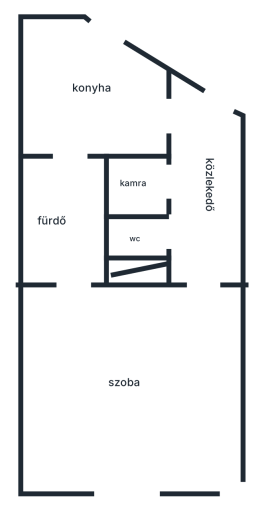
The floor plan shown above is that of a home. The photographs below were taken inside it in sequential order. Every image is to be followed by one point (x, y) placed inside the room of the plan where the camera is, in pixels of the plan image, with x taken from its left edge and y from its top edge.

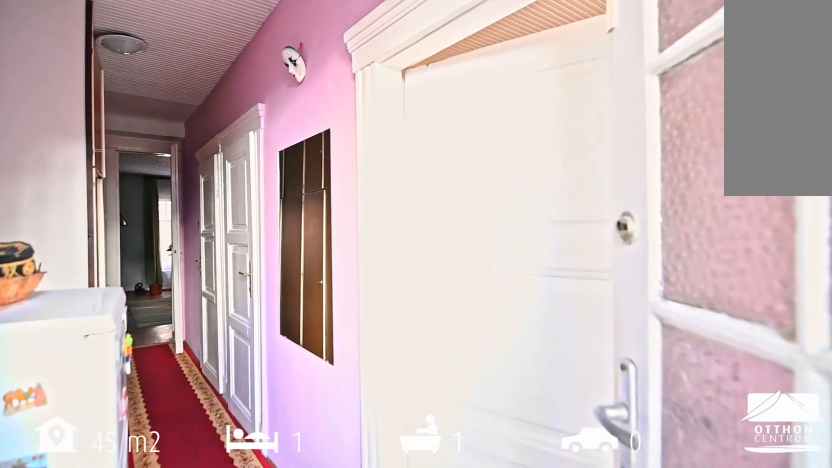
(210, 141)
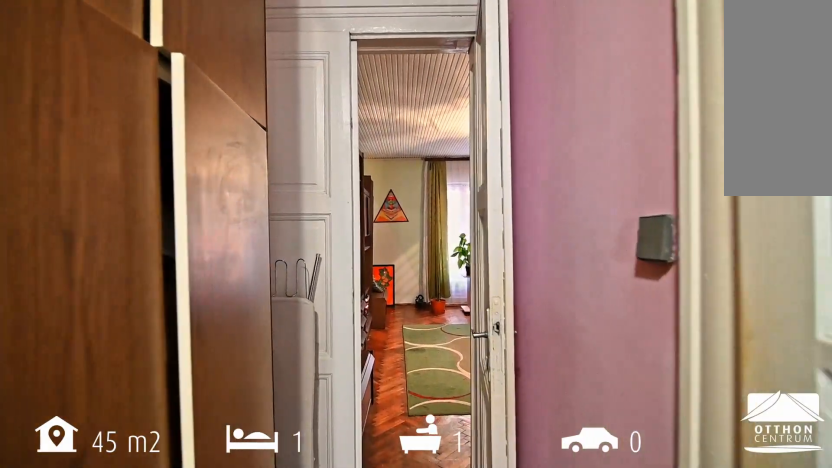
(210, 141)
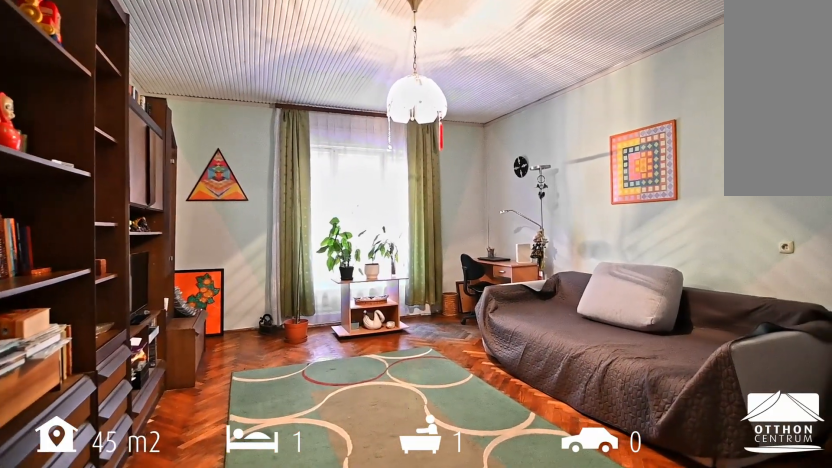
(126, 368)
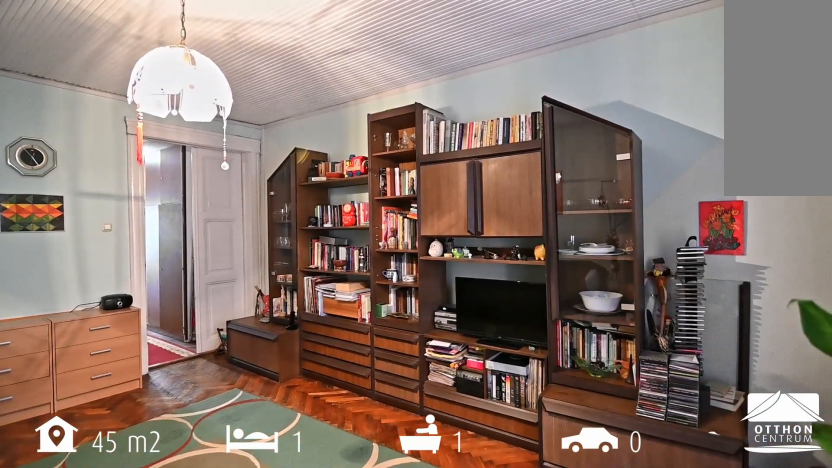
(126, 368)
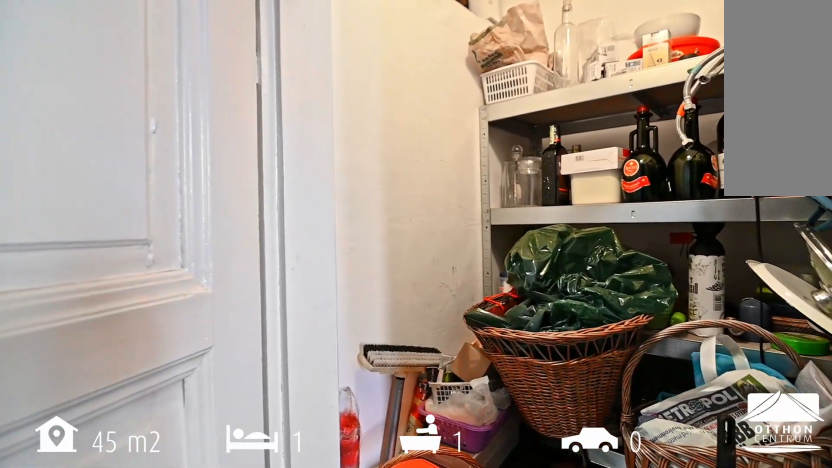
(142, 181)
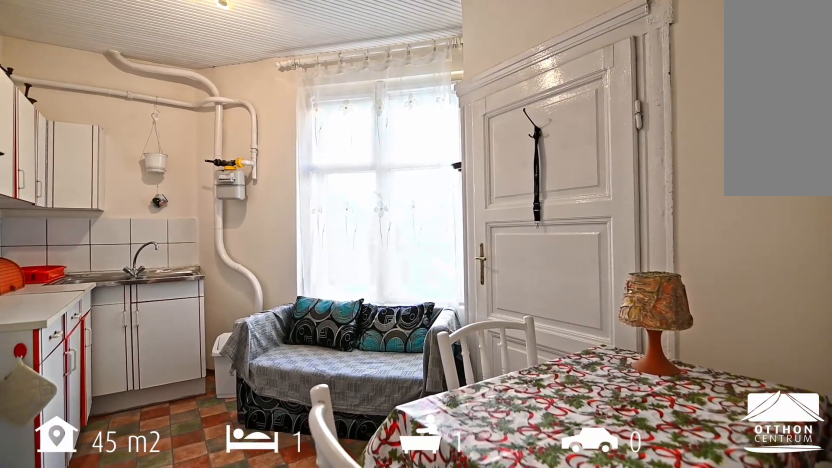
(90, 101)
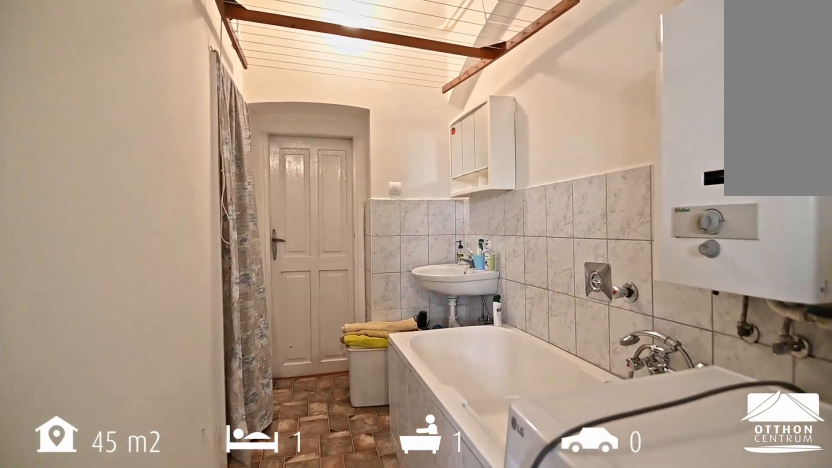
(66, 220)
